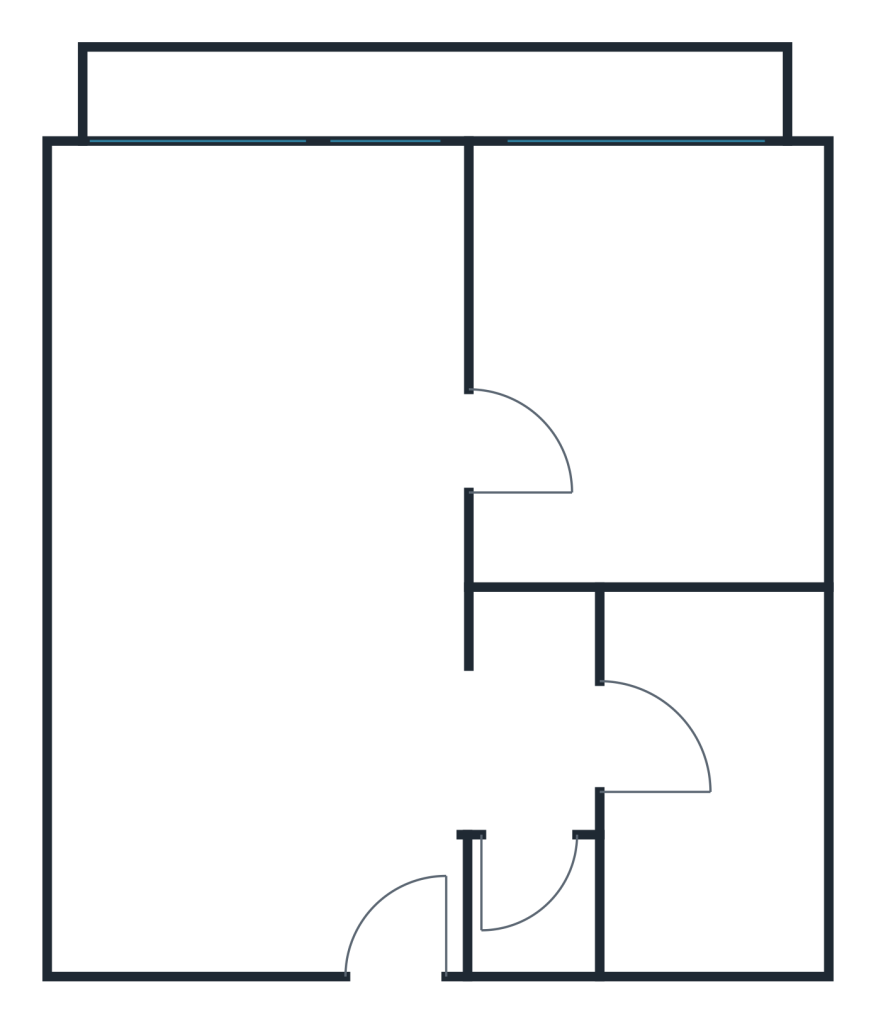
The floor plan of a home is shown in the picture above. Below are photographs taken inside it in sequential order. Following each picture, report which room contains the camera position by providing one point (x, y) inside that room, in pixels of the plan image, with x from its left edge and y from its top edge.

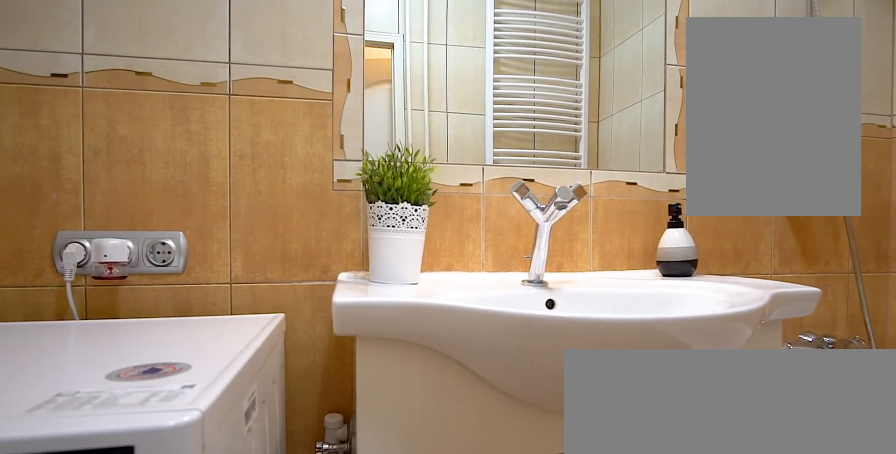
(692, 764)
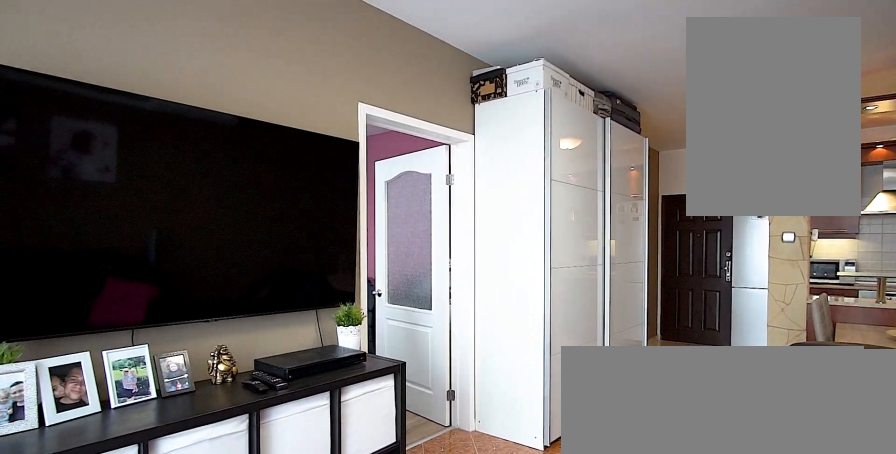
(274, 413)
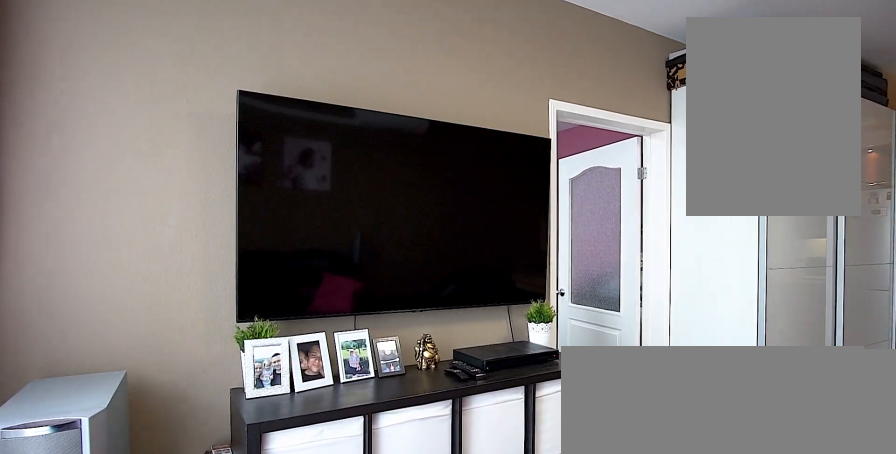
(274, 413)
